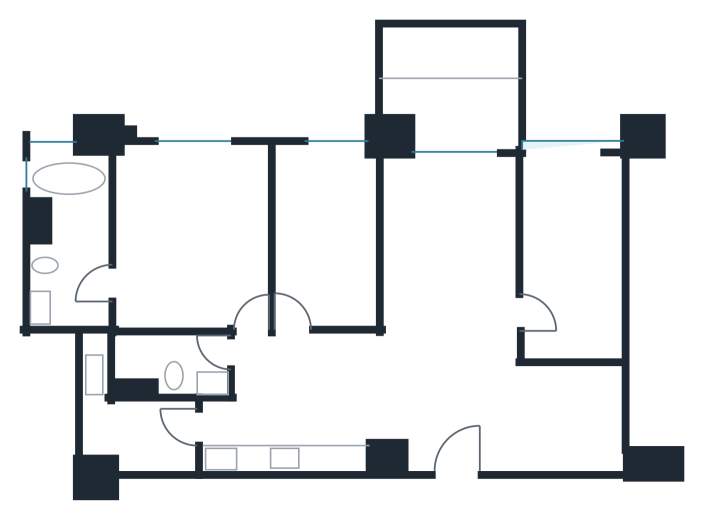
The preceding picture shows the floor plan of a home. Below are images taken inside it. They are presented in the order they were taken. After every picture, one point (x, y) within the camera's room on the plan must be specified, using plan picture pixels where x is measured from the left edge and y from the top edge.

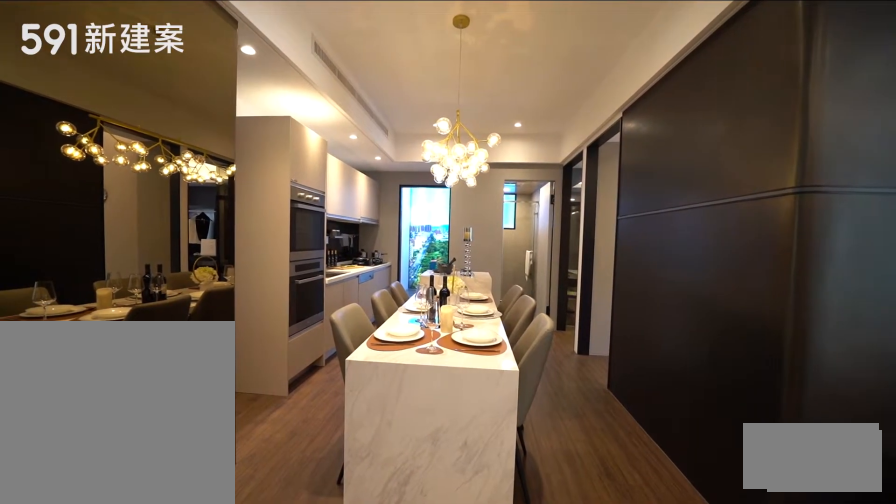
(328, 376)
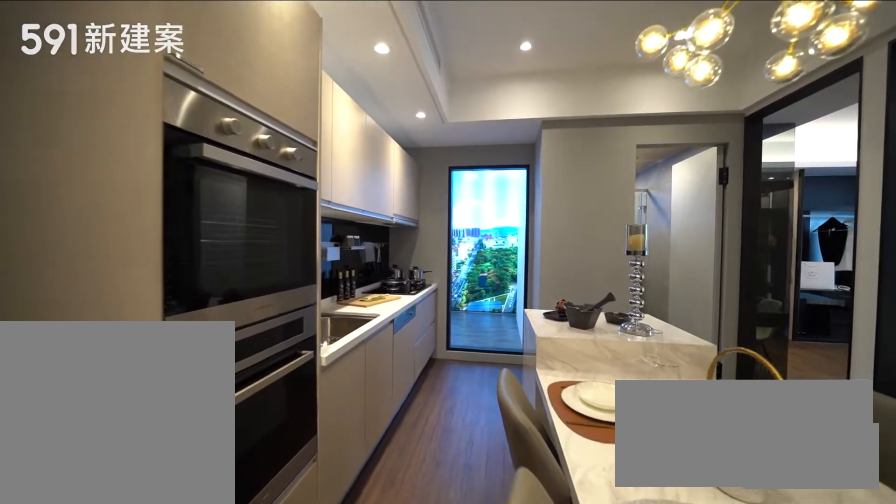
(275, 443)
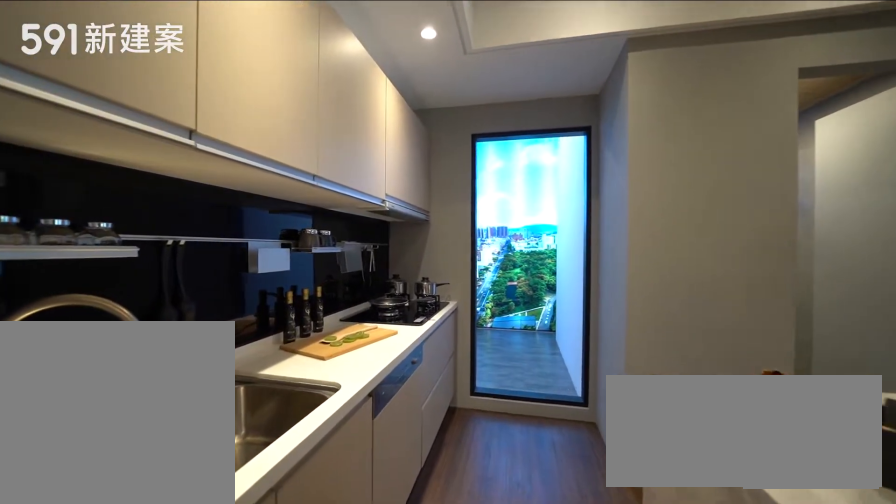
(275, 443)
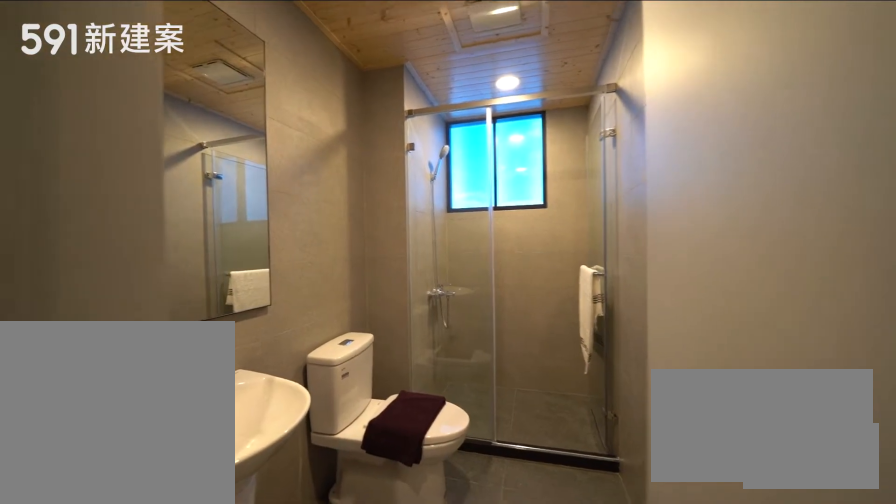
(166, 367)
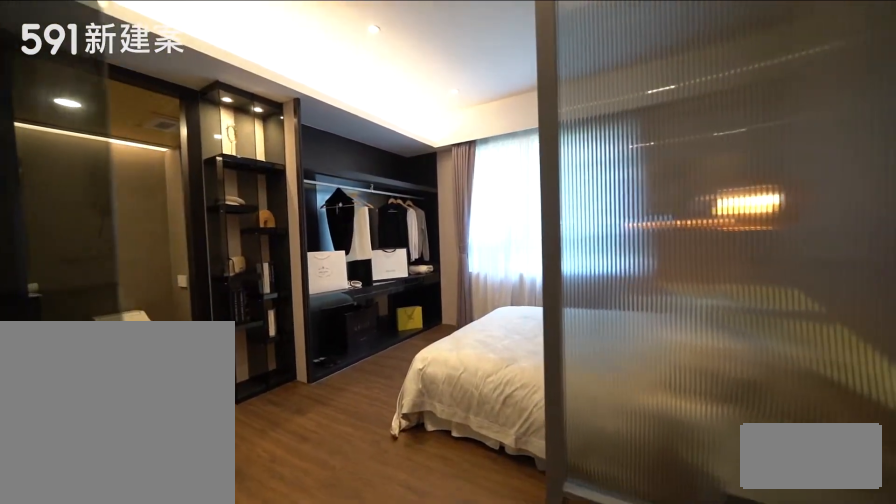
(192, 232)
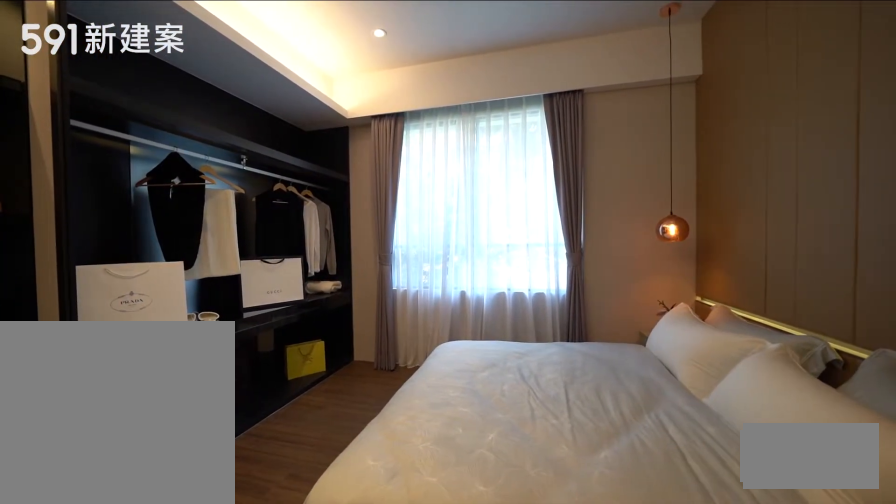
(192, 232)
